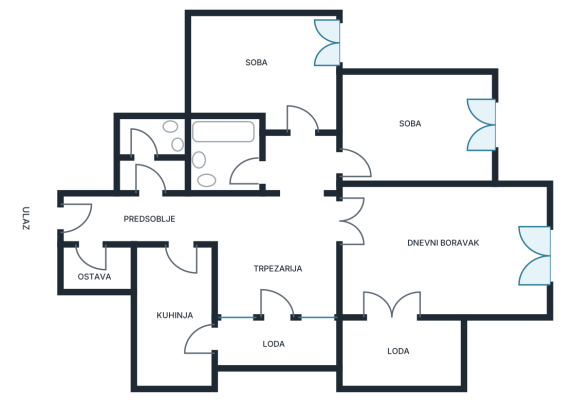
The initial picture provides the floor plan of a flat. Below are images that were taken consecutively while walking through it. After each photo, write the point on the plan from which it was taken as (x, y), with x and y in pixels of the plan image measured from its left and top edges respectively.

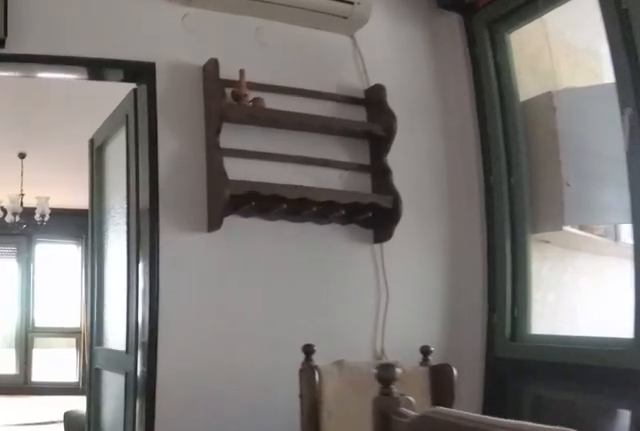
(232, 218)
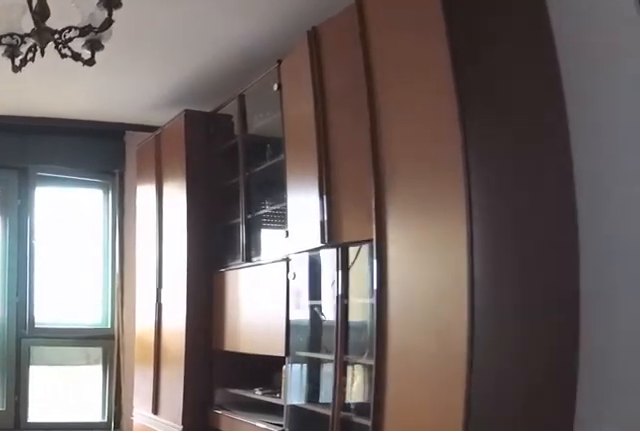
(361, 227)
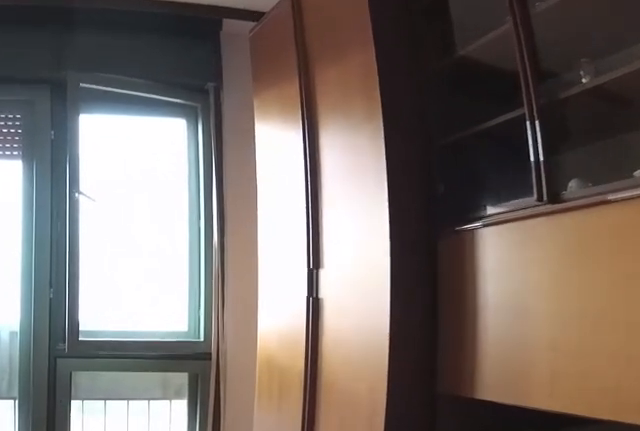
(414, 239)
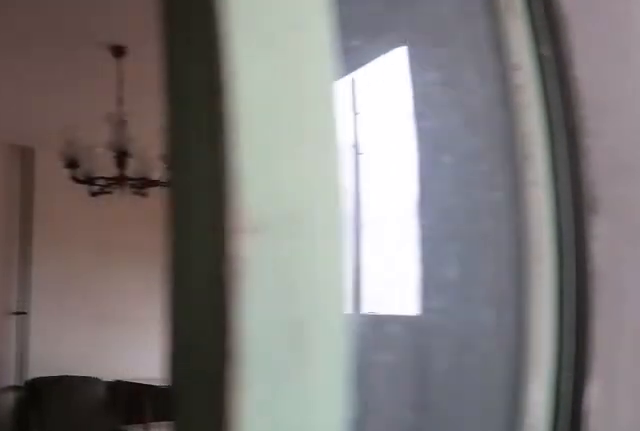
(393, 351)
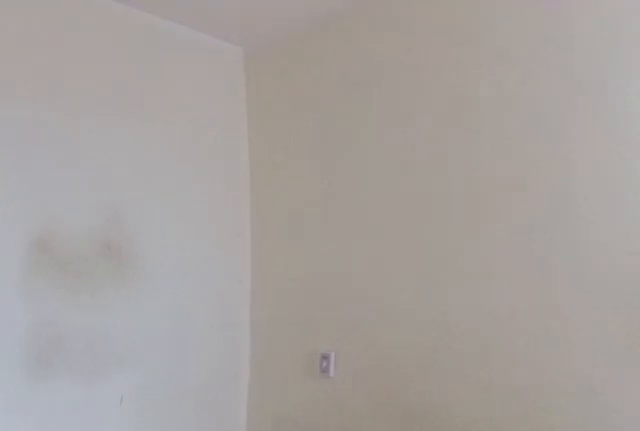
(313, 118)
